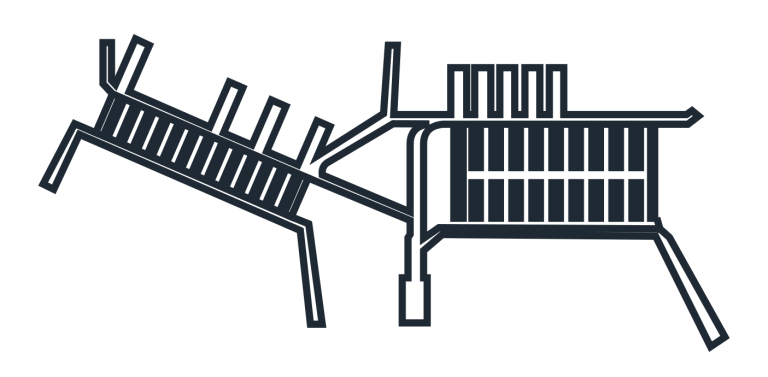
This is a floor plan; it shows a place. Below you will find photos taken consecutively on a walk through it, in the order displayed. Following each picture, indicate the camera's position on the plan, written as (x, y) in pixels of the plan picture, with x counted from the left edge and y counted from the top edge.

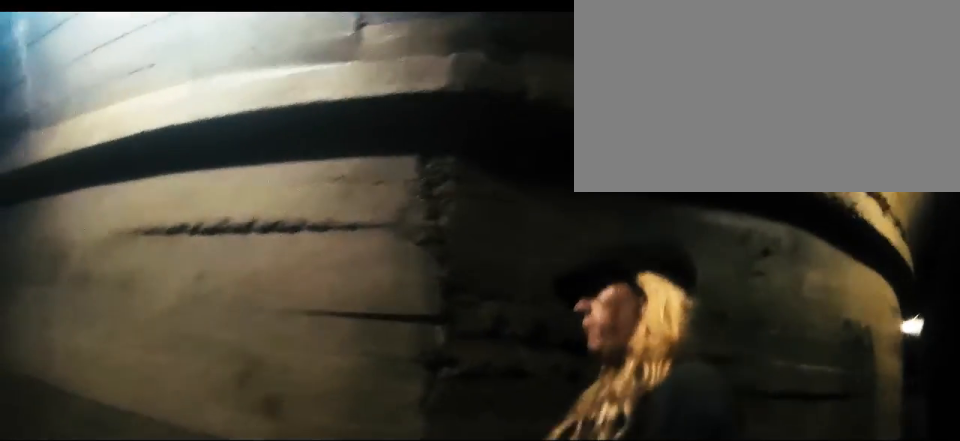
(662, 229)
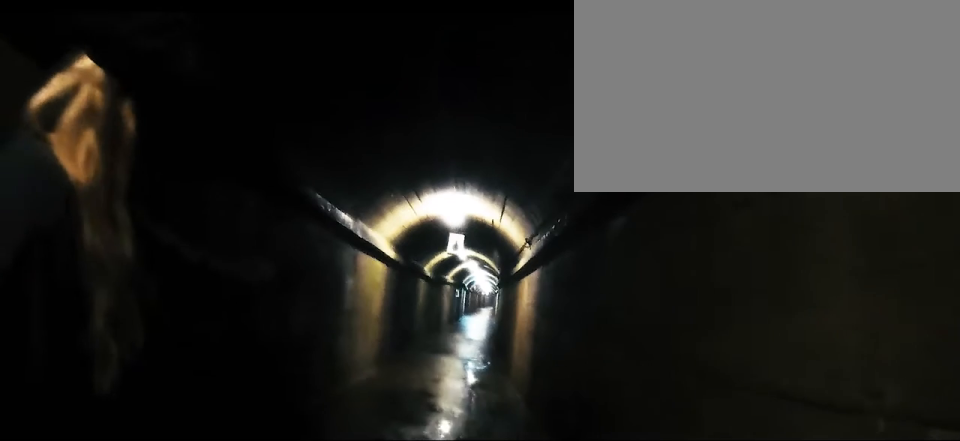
(673, 122)
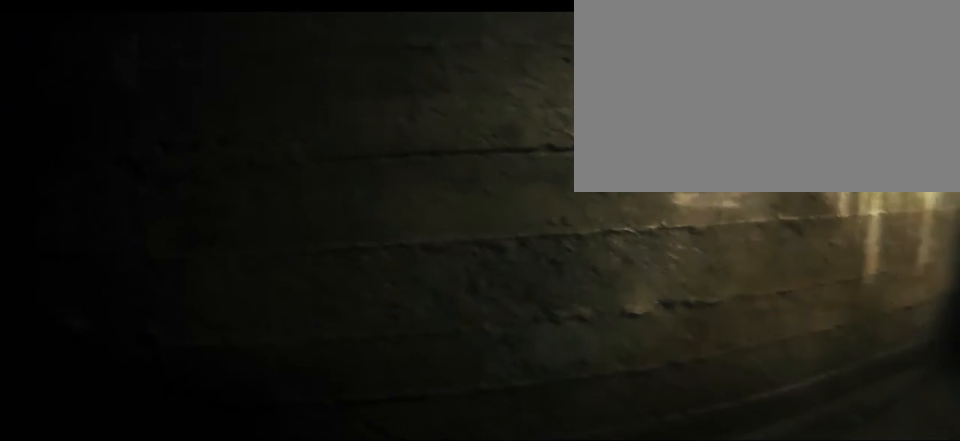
(637, 119)
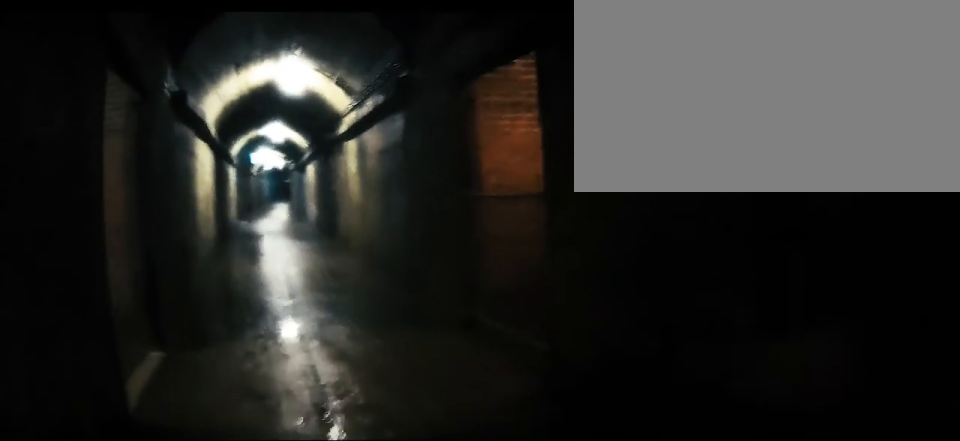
(537, 122)
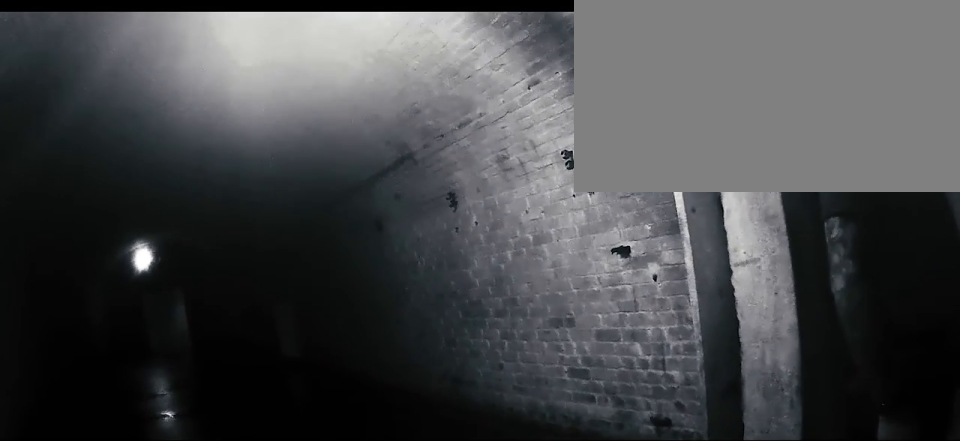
(199, 126)
